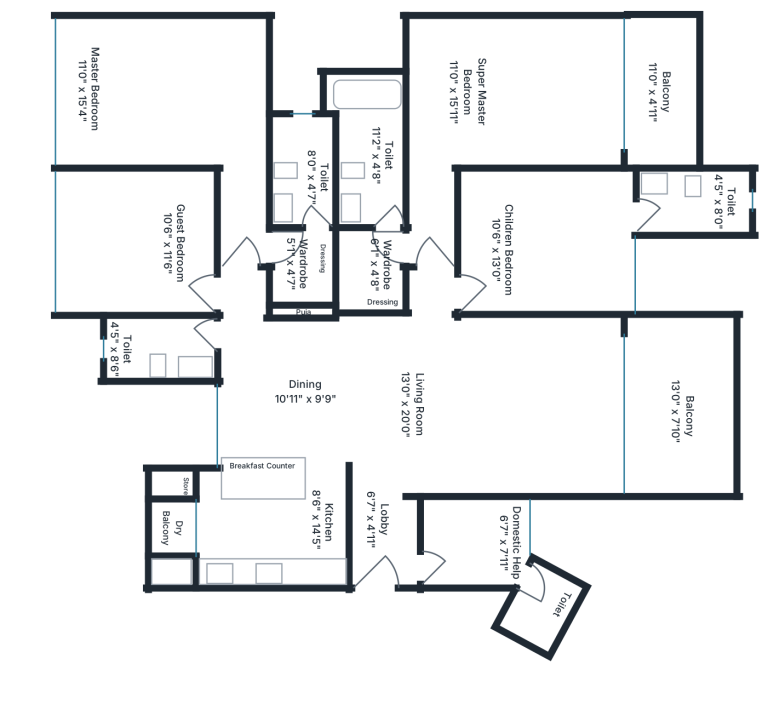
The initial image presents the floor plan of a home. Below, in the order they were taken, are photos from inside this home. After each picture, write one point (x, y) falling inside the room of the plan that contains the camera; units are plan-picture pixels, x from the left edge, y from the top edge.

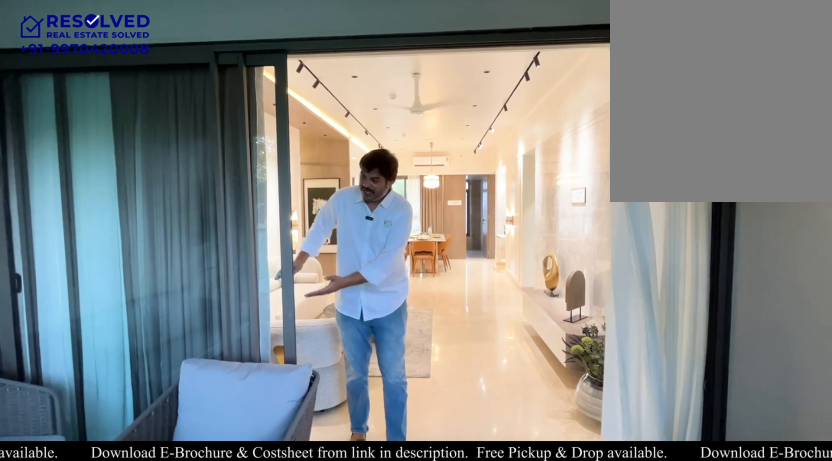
(680, 406)
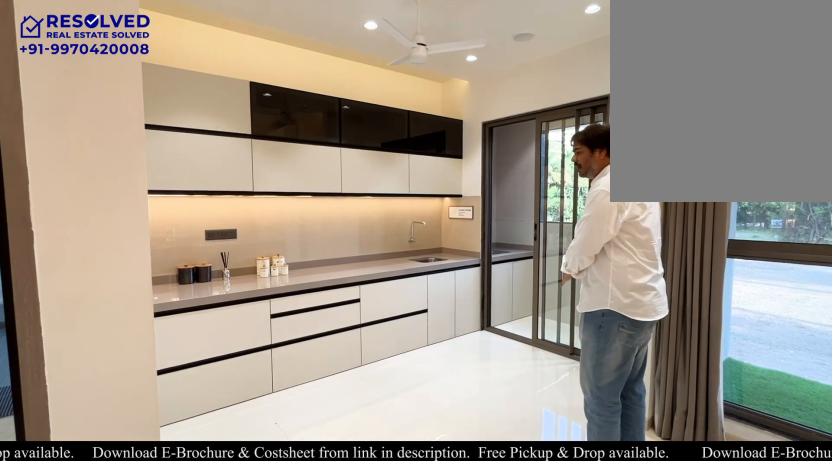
(273, 529)
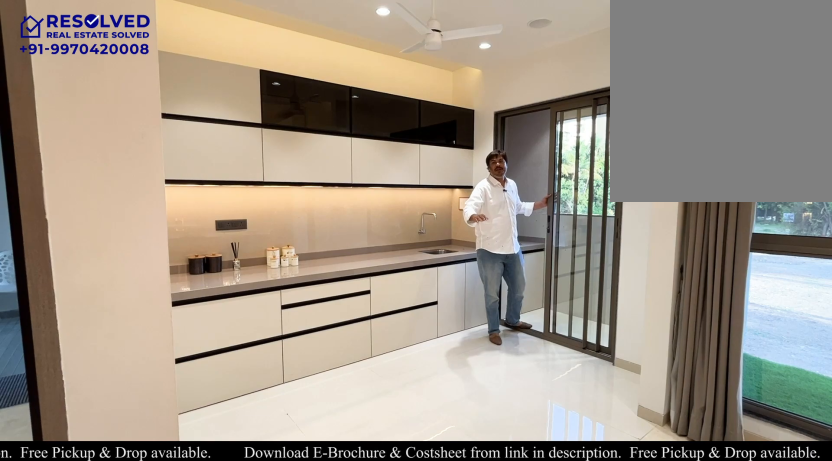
(273, 528)
